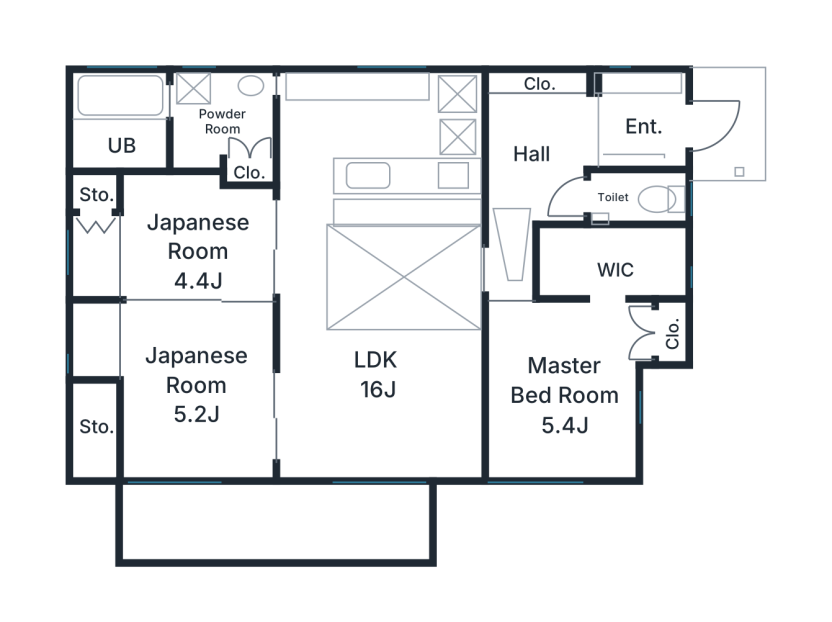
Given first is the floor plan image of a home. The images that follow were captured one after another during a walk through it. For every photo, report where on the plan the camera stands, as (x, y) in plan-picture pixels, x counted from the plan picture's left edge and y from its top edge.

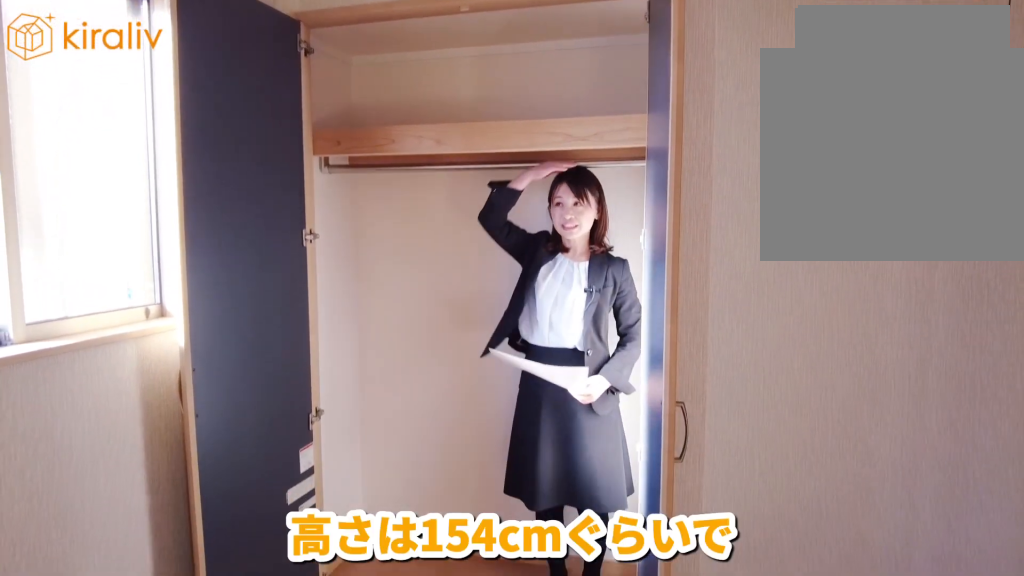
(114, 304)
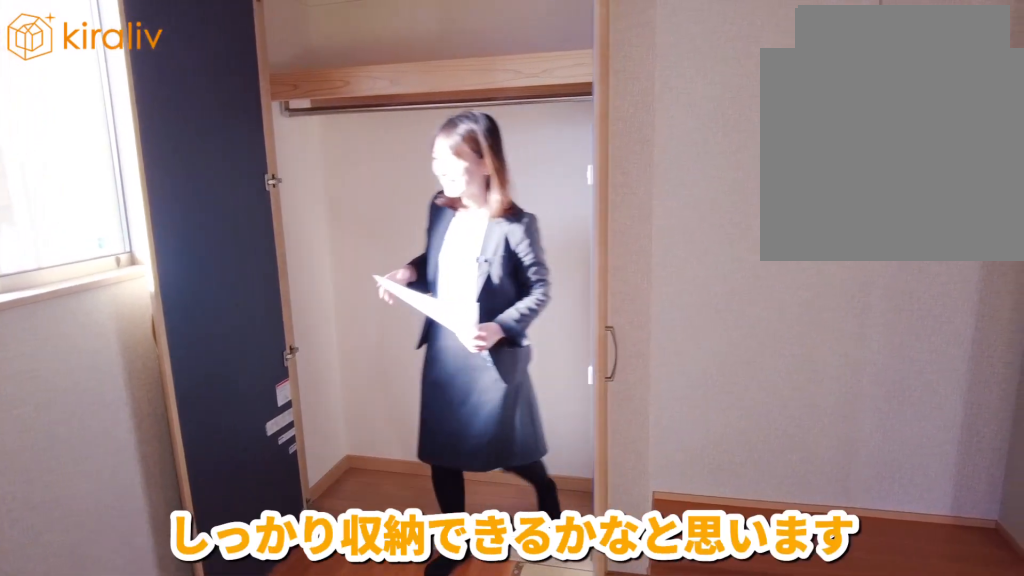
(120, 315)
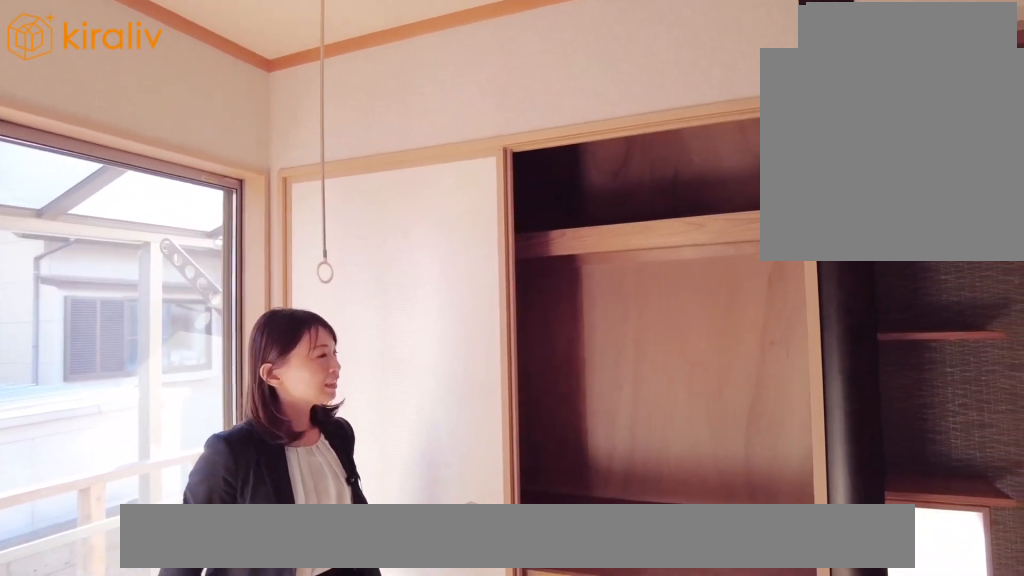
(140, 444)
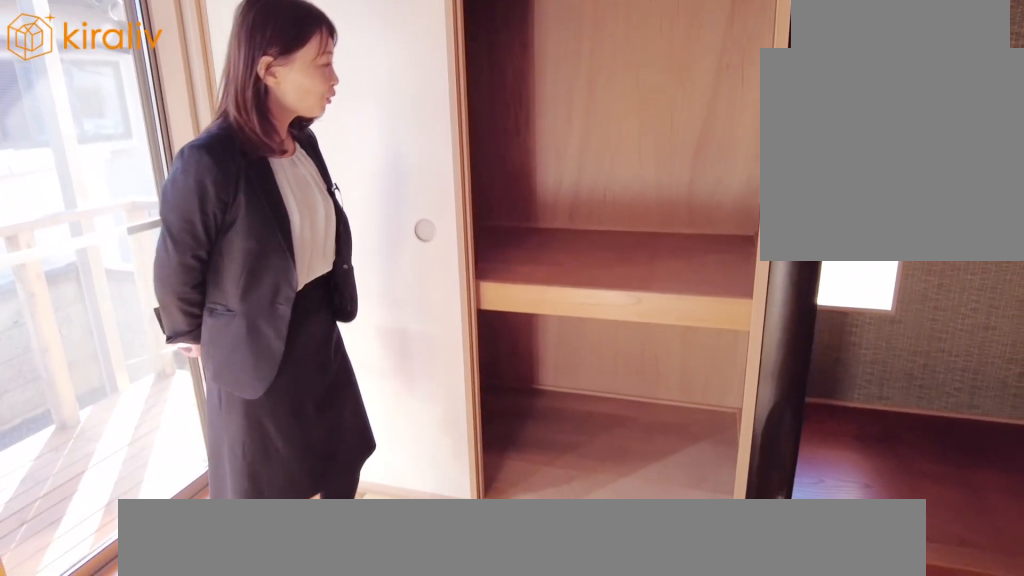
(140, 442)
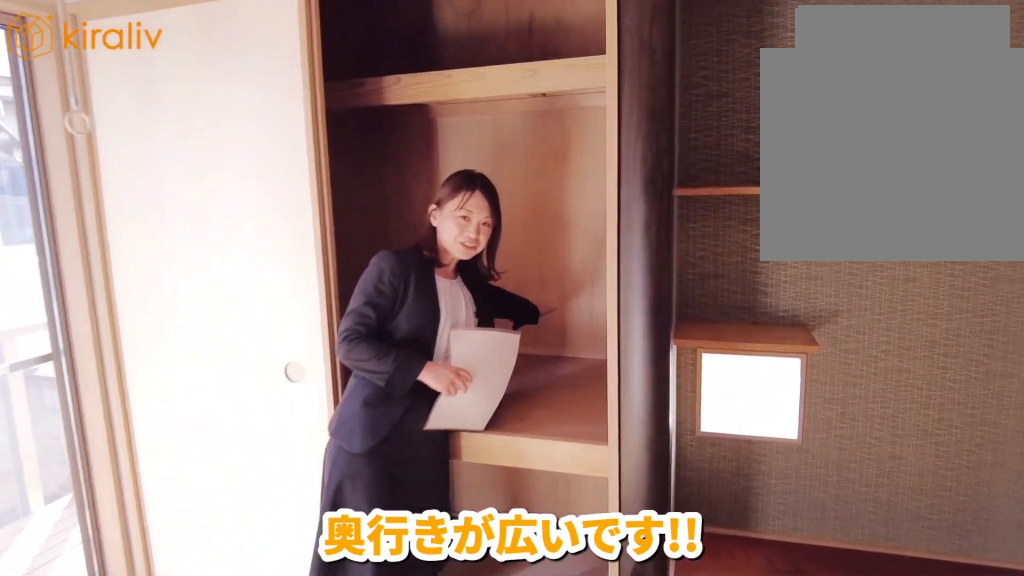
(141, 436)
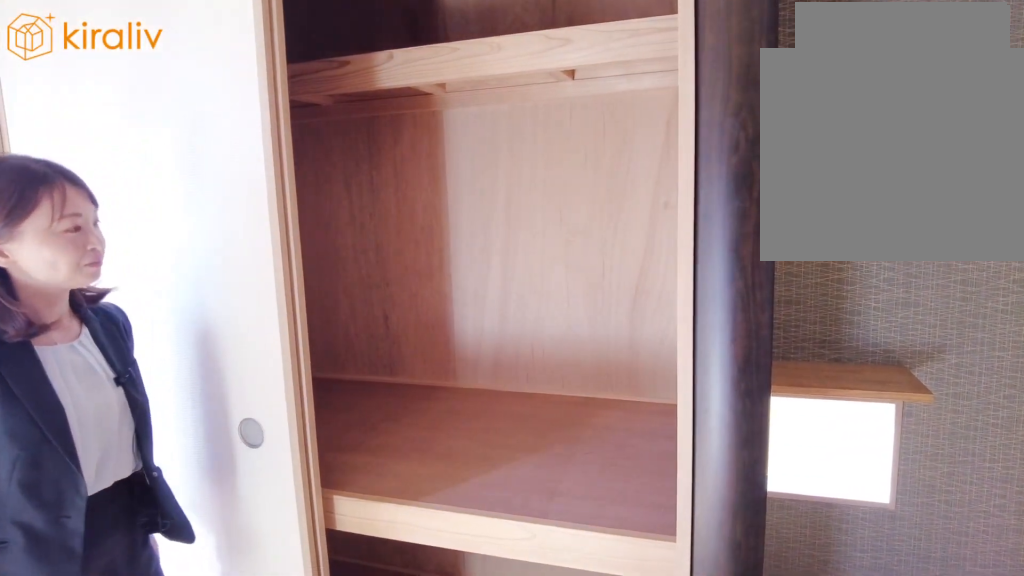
(141, 431)
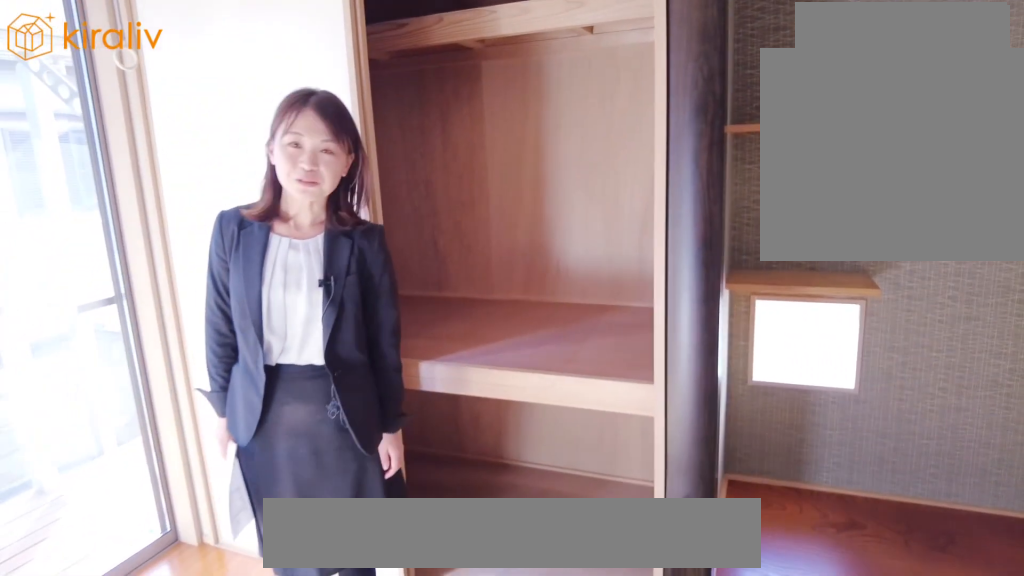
(141, 431)
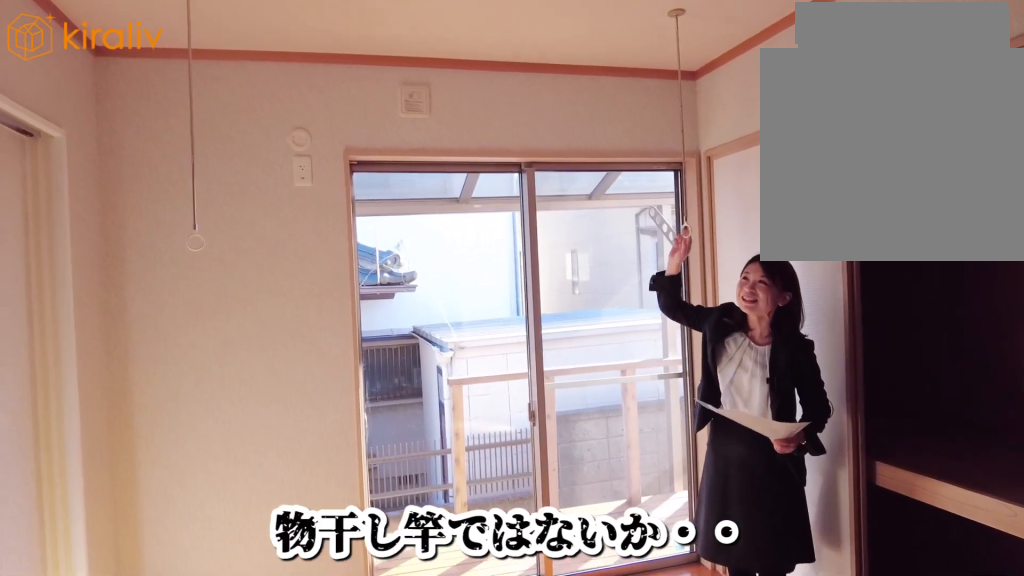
(143, 416)
